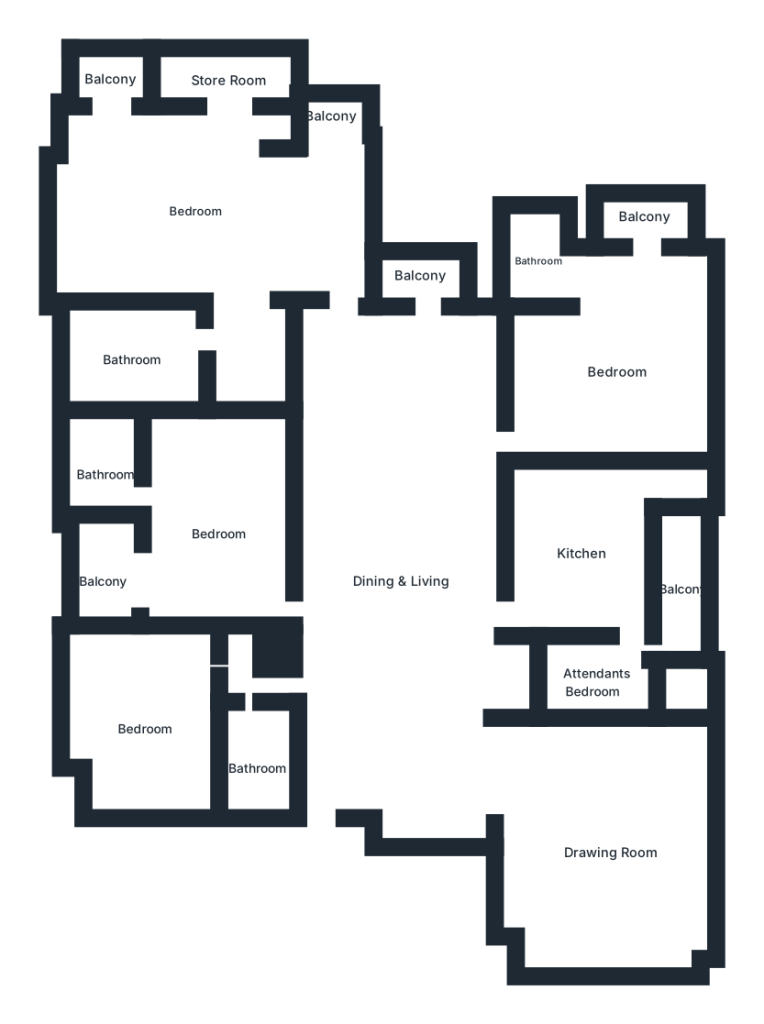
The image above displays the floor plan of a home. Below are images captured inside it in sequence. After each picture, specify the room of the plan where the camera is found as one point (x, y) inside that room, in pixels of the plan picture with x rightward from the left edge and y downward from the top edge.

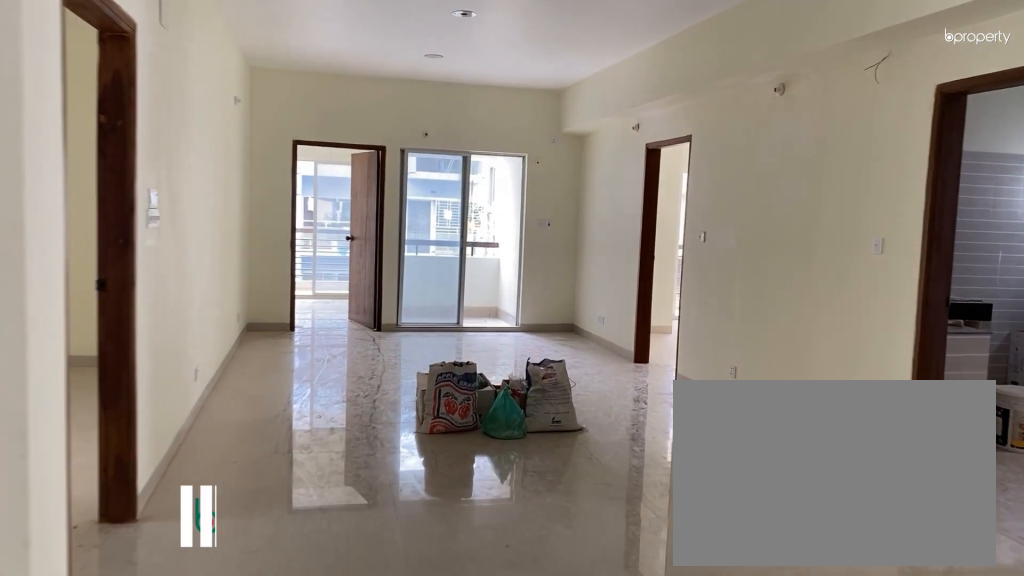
(404, 588)
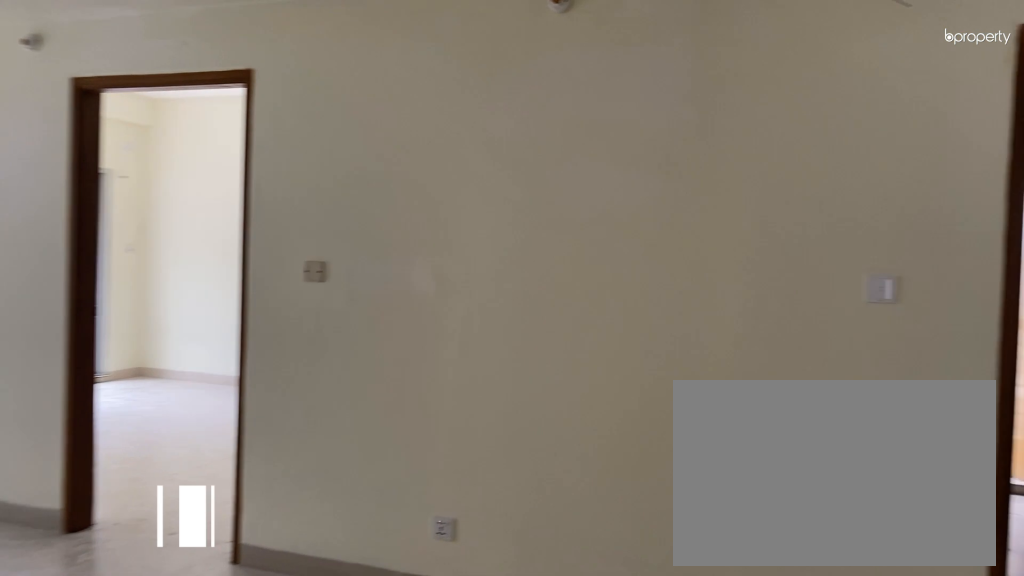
(404, 588)
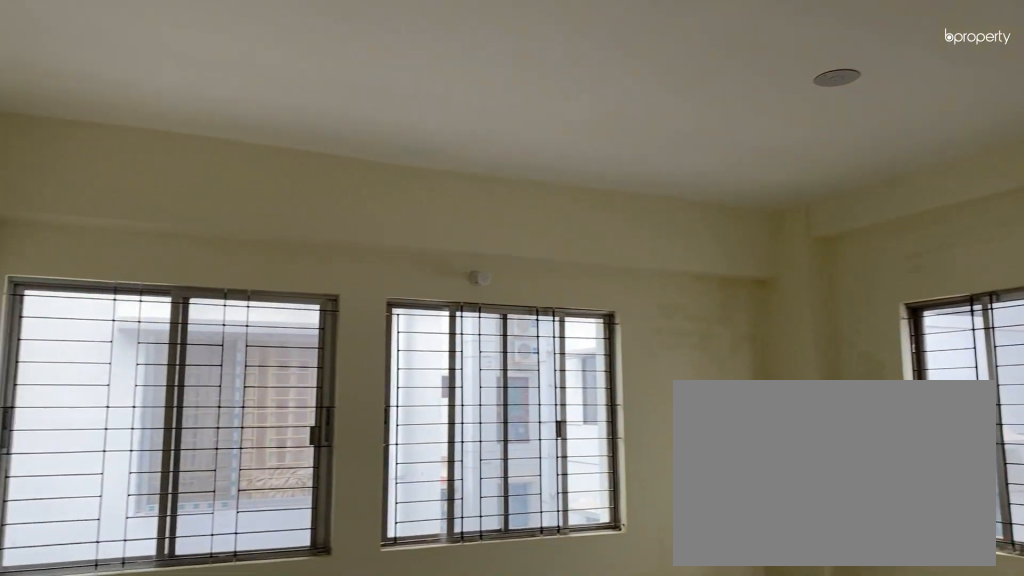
(608, 855)
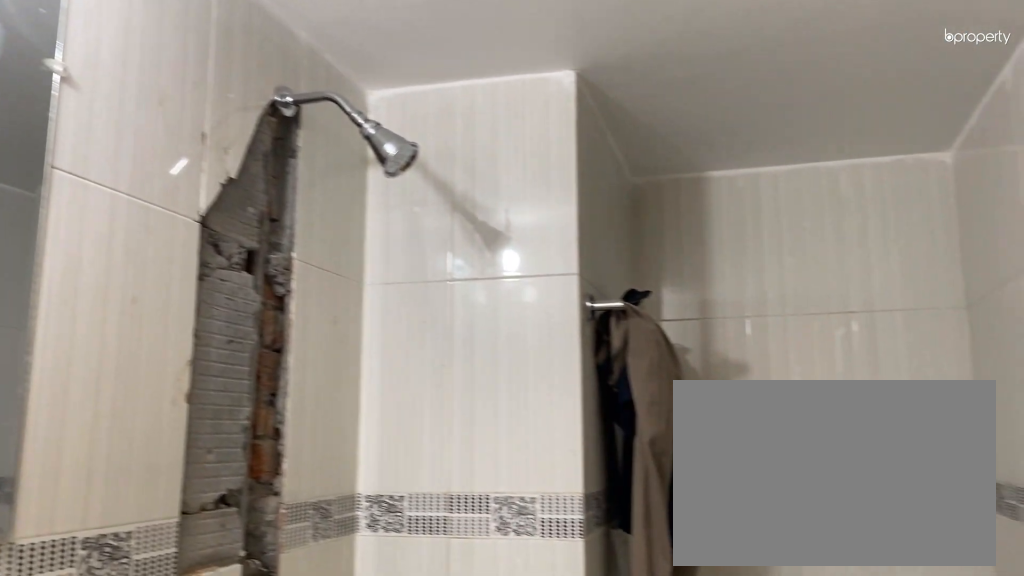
(256, 768)
